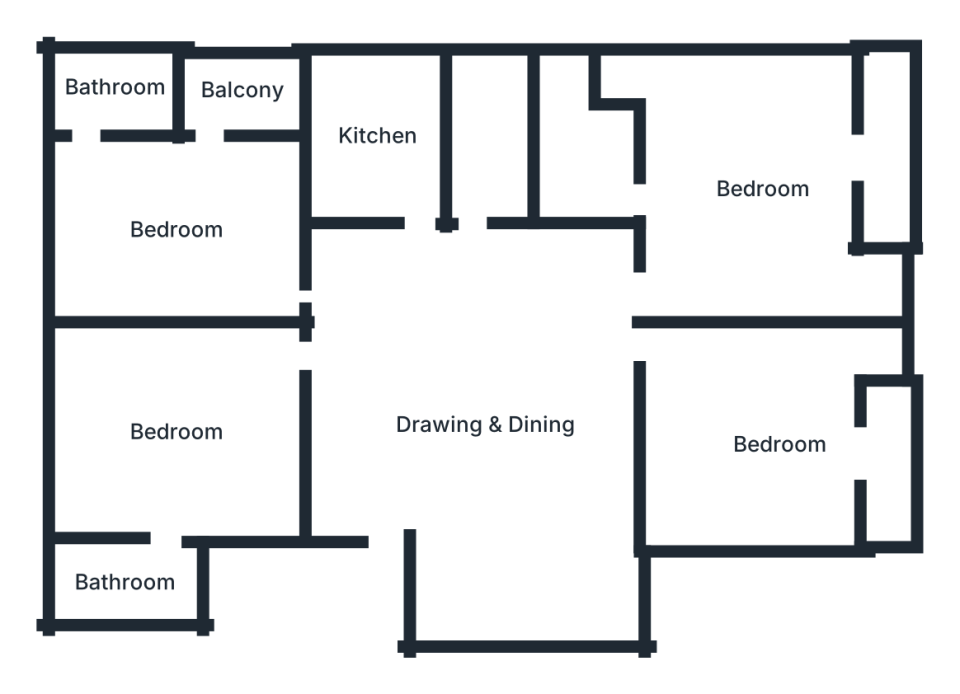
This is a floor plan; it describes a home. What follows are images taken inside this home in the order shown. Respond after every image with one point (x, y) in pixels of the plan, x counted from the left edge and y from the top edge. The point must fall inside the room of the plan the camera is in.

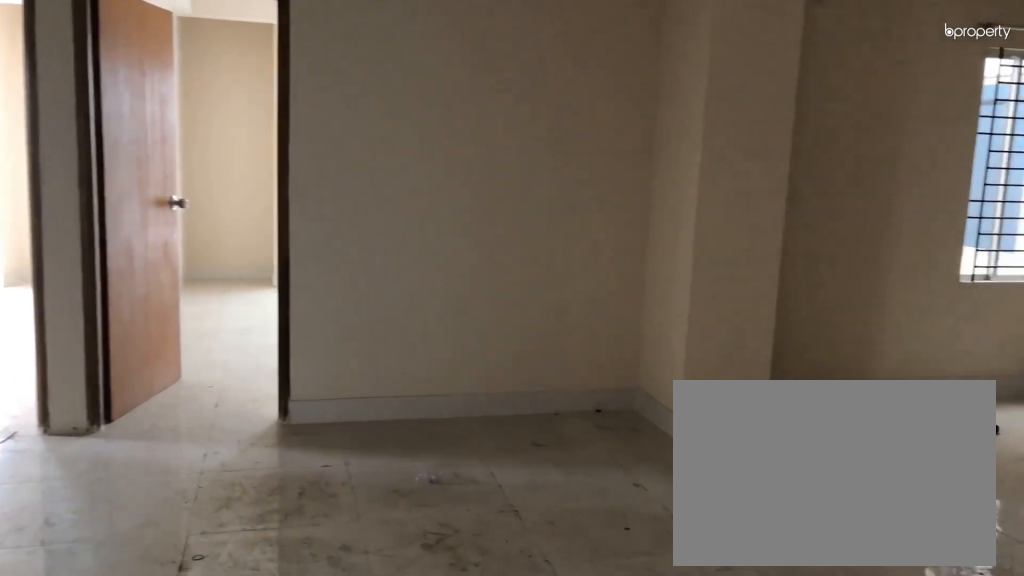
(497, 421)
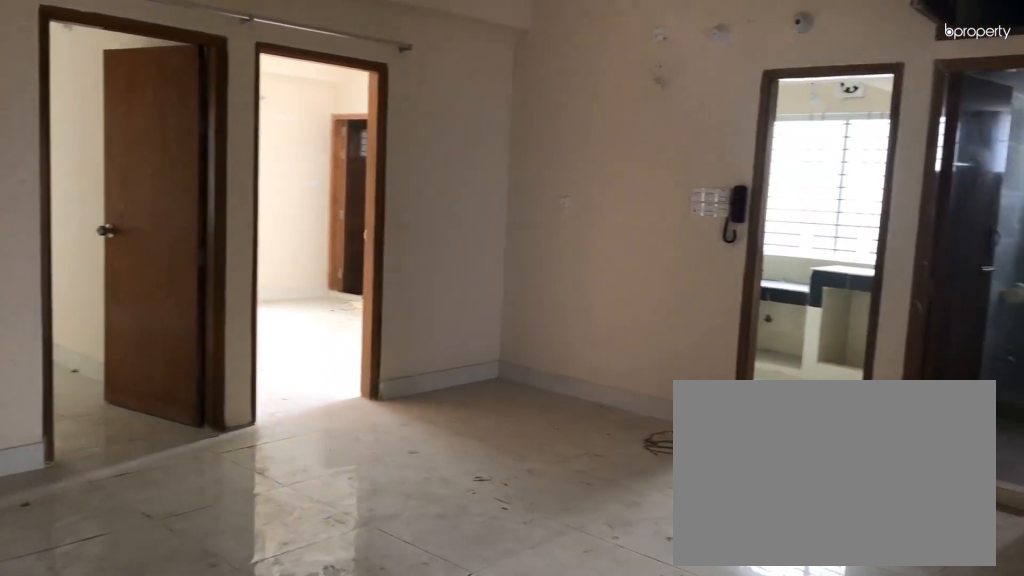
(497, 421)
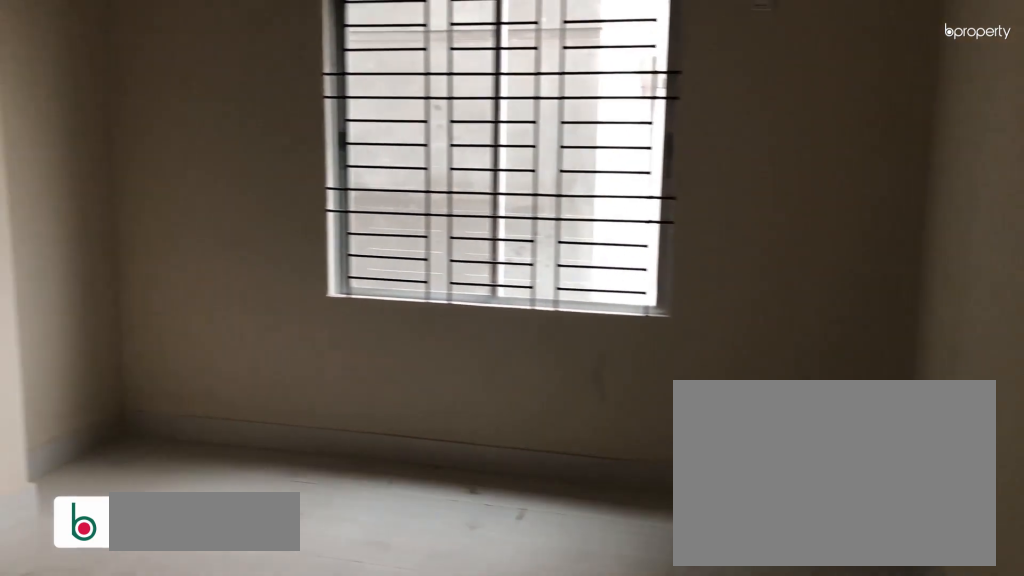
(178, 432)
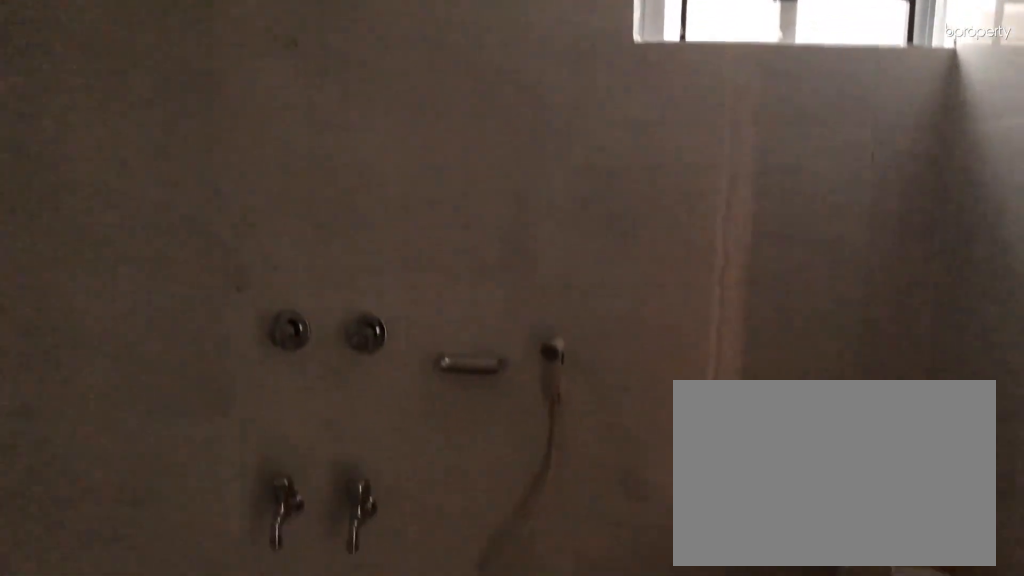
(128, 585)
